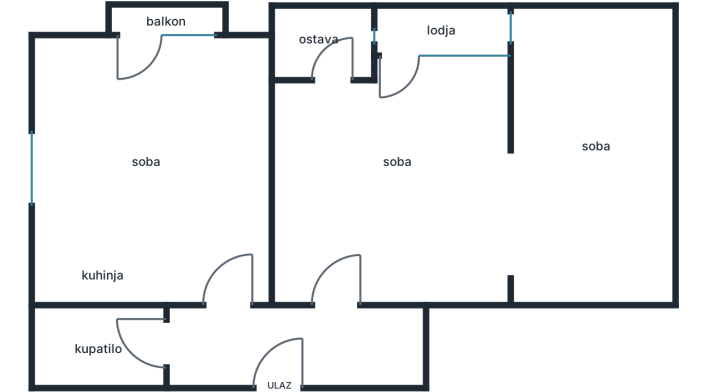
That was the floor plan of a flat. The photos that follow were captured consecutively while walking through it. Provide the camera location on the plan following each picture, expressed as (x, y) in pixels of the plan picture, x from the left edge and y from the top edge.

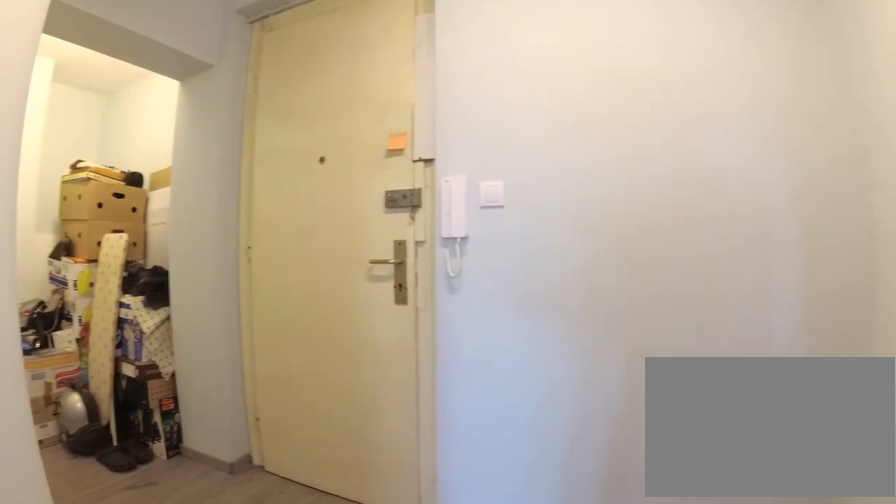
(214, 325)
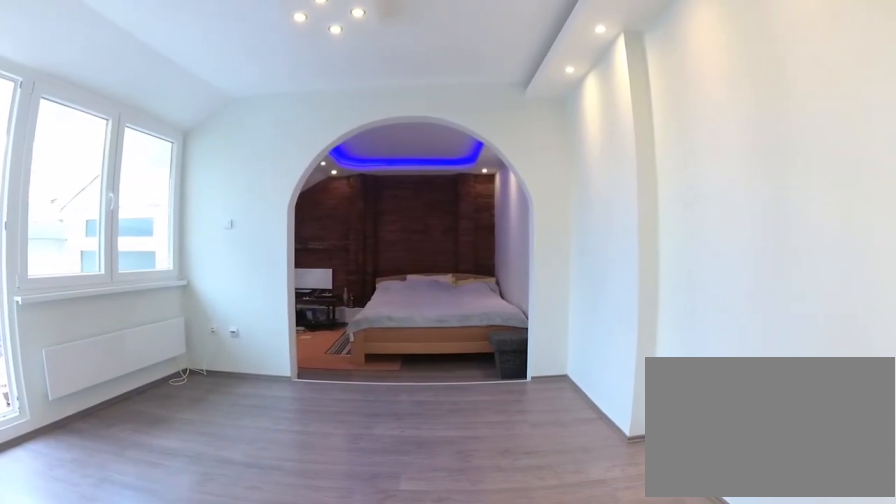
(347, 206)
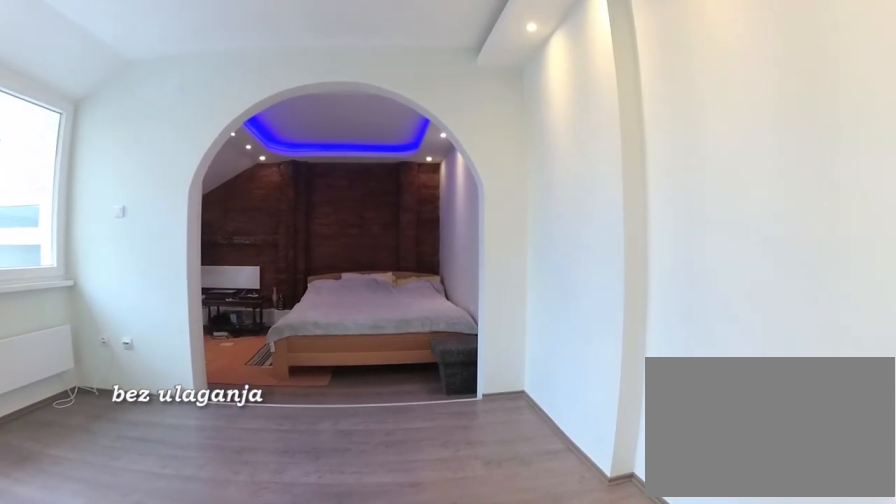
(362, 205)
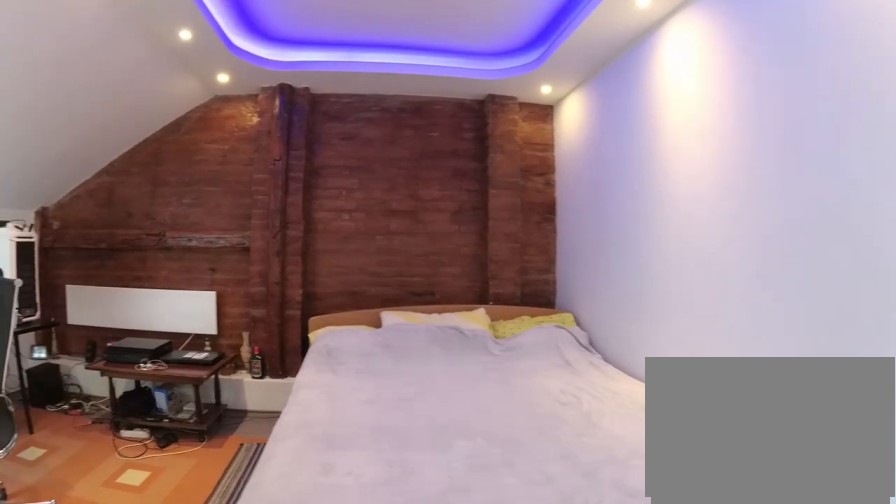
(466, 173)
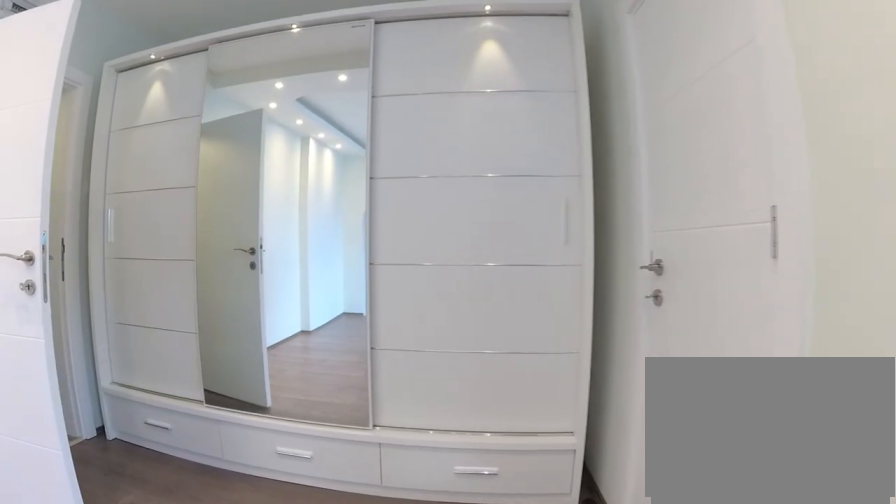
(400, 143)
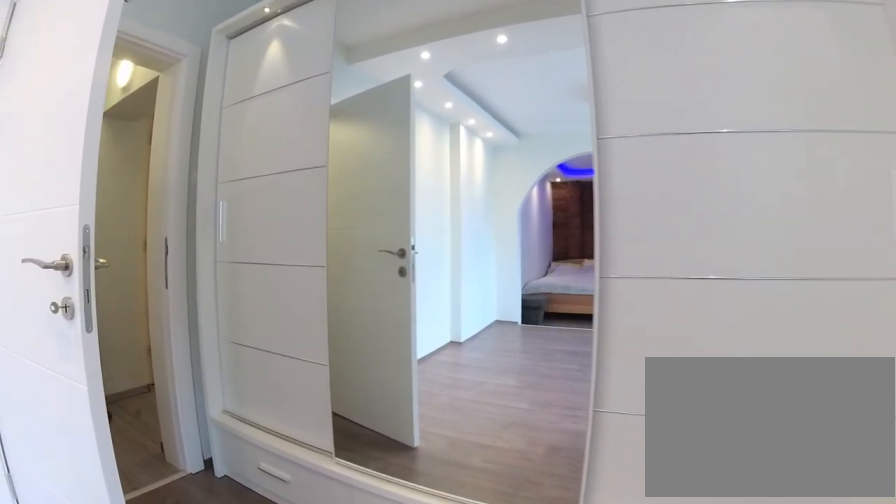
(367, 165)
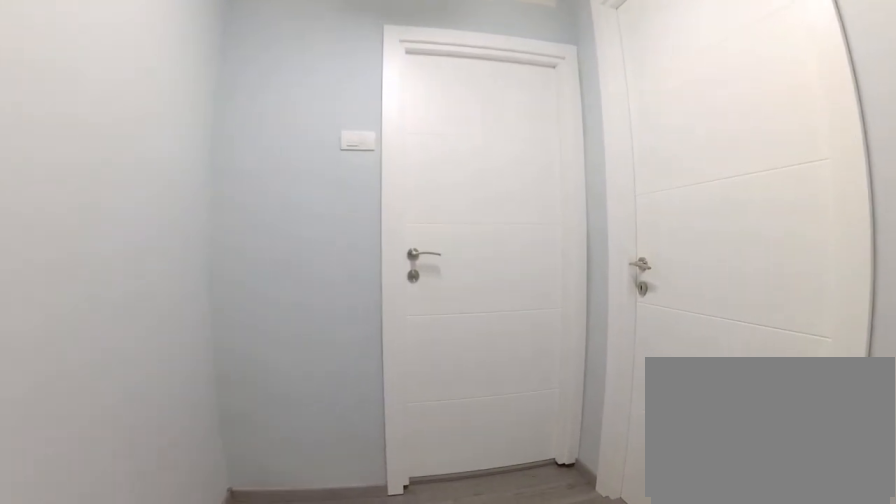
(285, 342)
